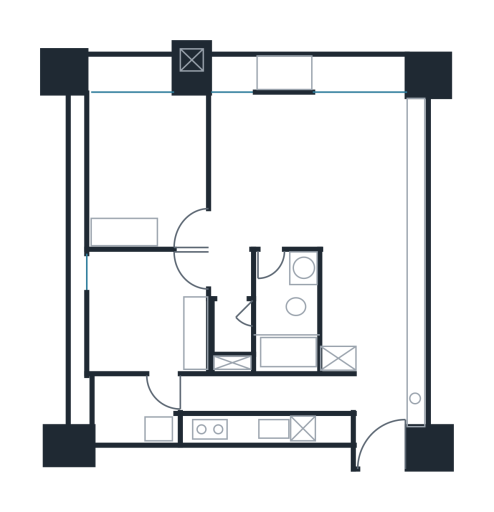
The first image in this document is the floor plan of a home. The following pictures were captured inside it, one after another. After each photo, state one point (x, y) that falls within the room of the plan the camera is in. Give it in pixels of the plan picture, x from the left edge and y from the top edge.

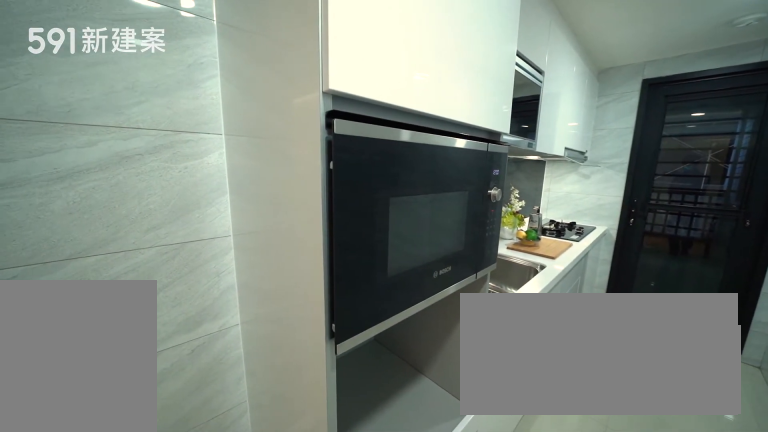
(262, 405)
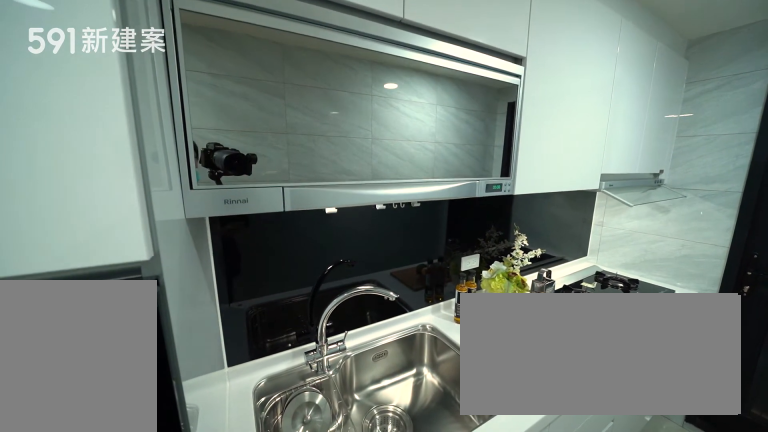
(262, 405)
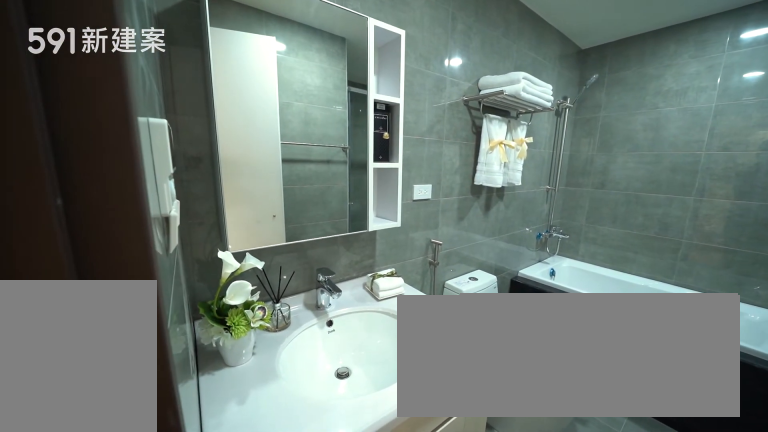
(283, 312)
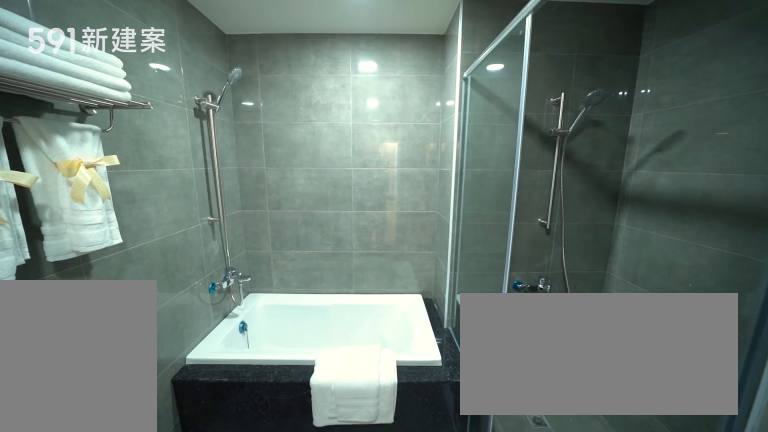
(283, 312)
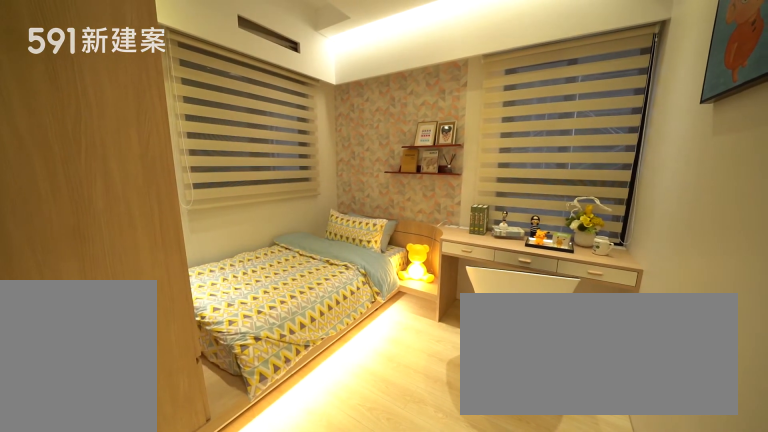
(150, 312)
